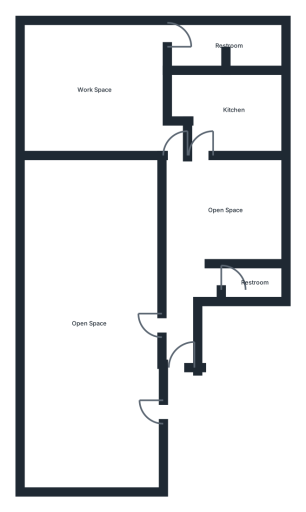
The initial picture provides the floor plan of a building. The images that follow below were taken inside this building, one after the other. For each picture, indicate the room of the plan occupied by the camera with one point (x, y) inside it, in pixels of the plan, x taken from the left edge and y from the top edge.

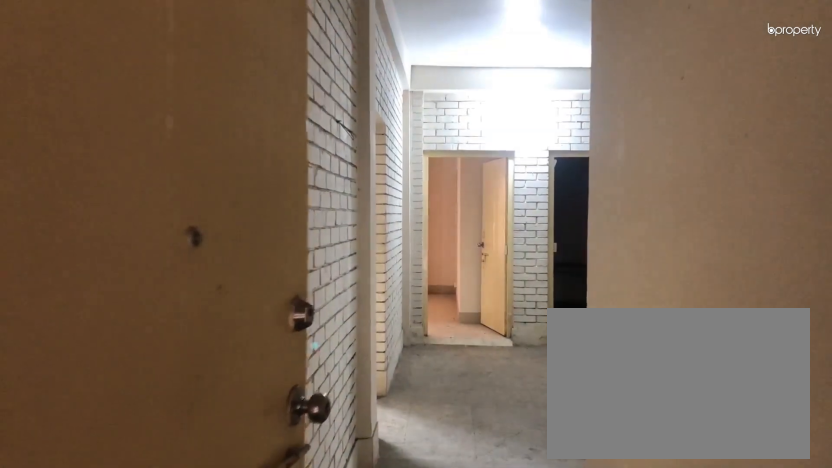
(178, 340)
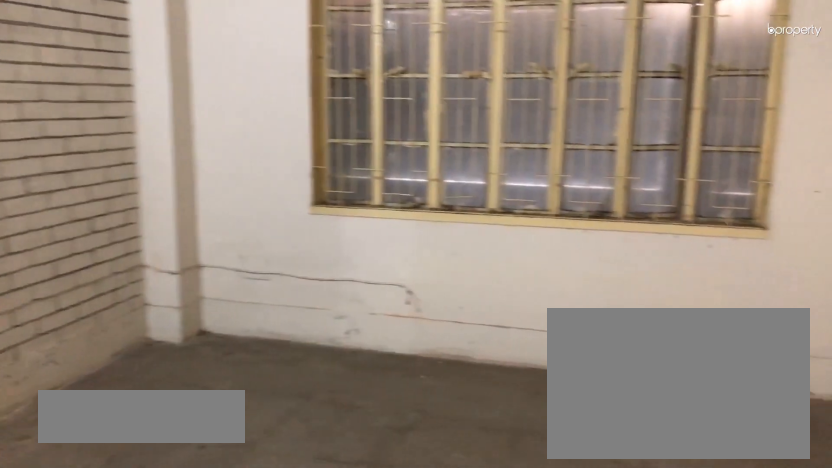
(225, 210)
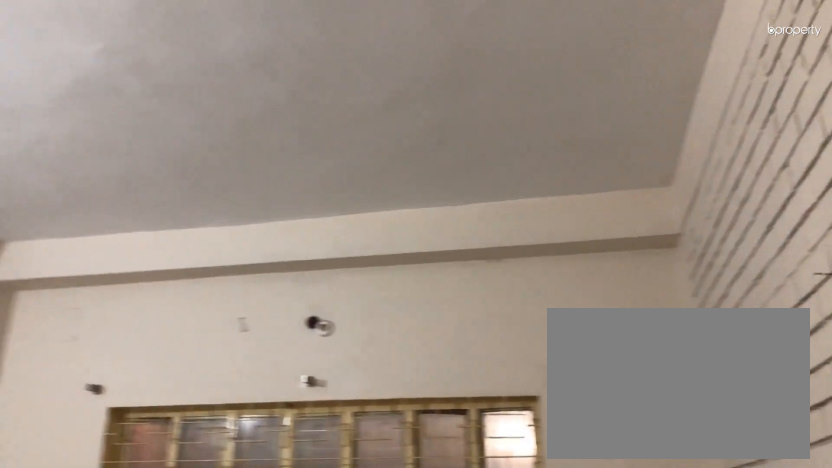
(225, 210)
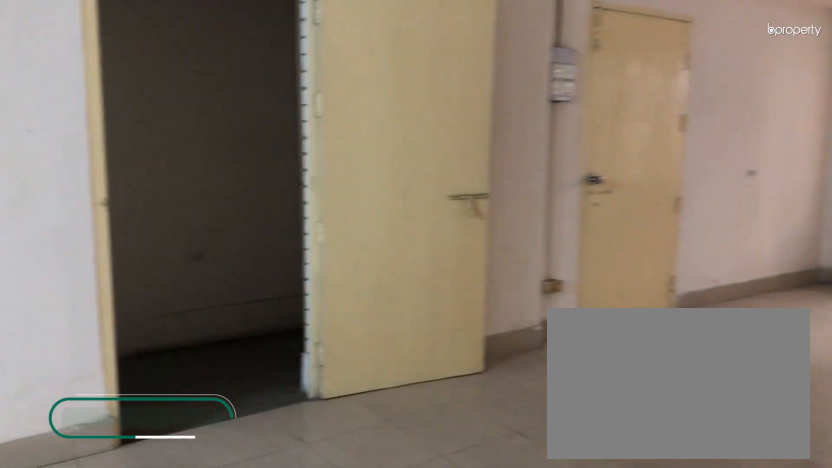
(88, 323)
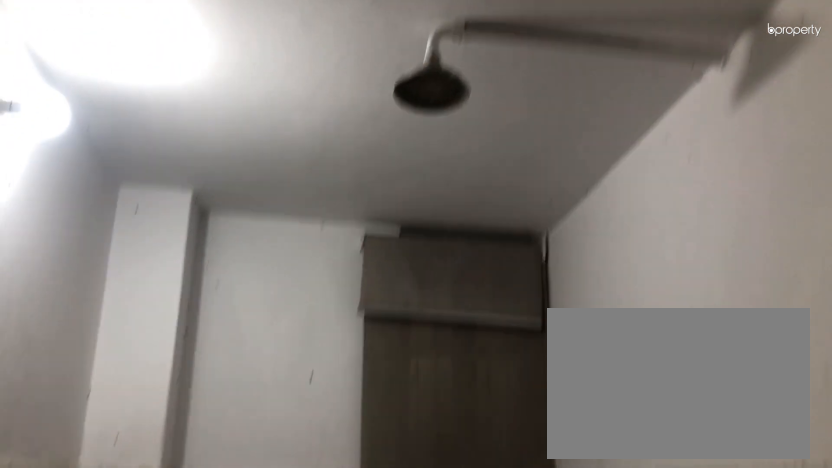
(255, 282)
